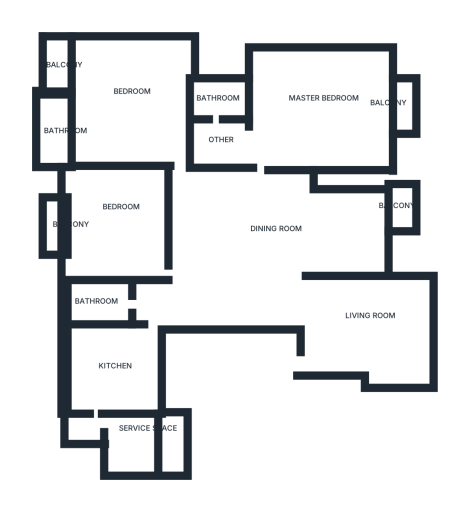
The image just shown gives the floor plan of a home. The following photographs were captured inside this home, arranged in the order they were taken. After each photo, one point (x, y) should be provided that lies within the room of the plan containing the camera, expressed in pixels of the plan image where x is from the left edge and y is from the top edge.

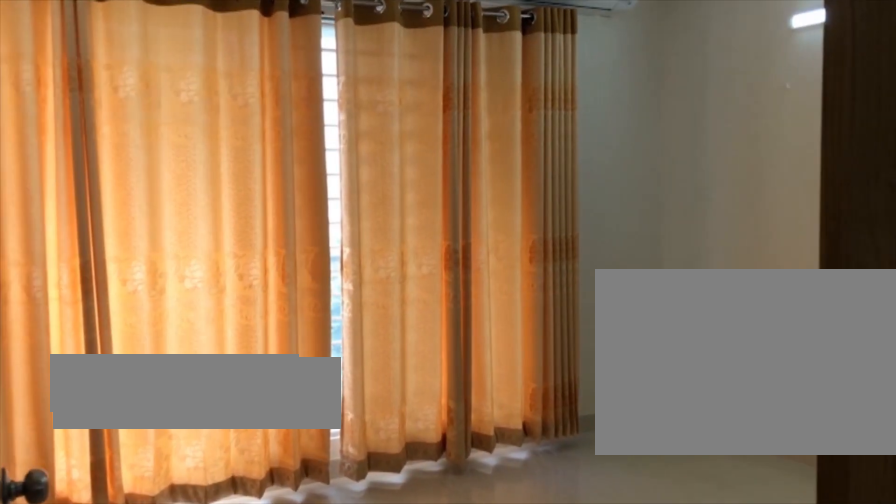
(160, 268)
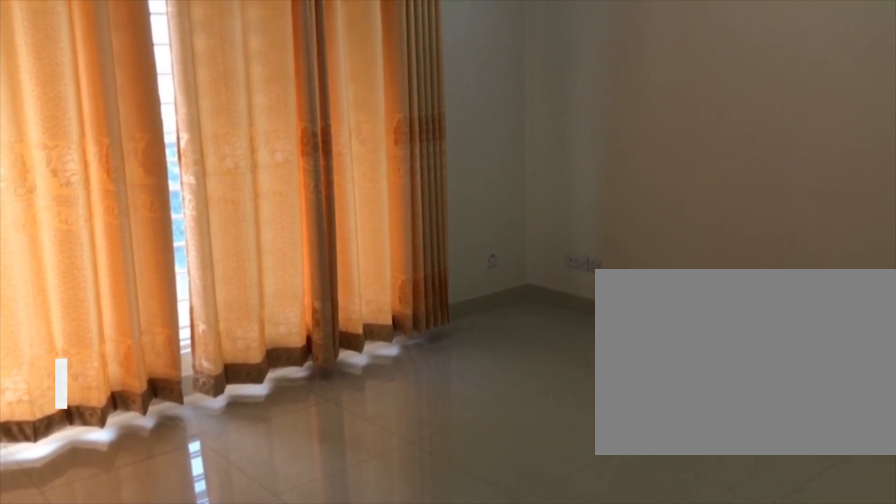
(123, 231)
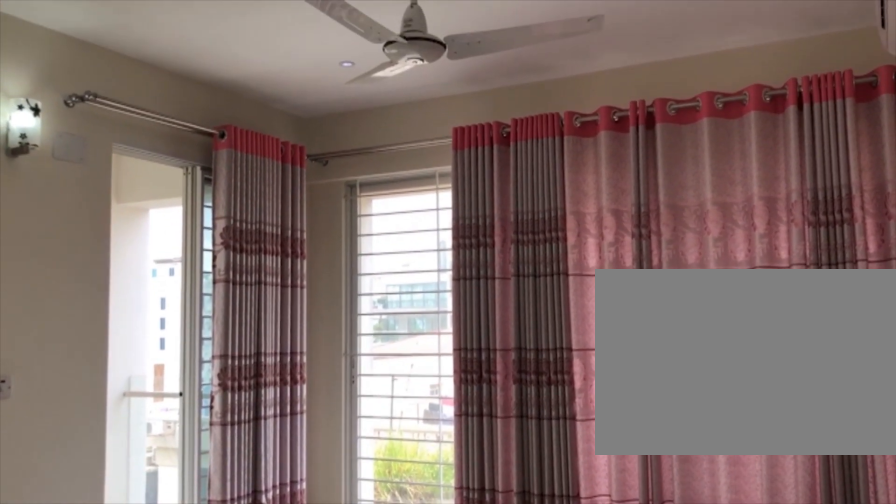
(138, 116)
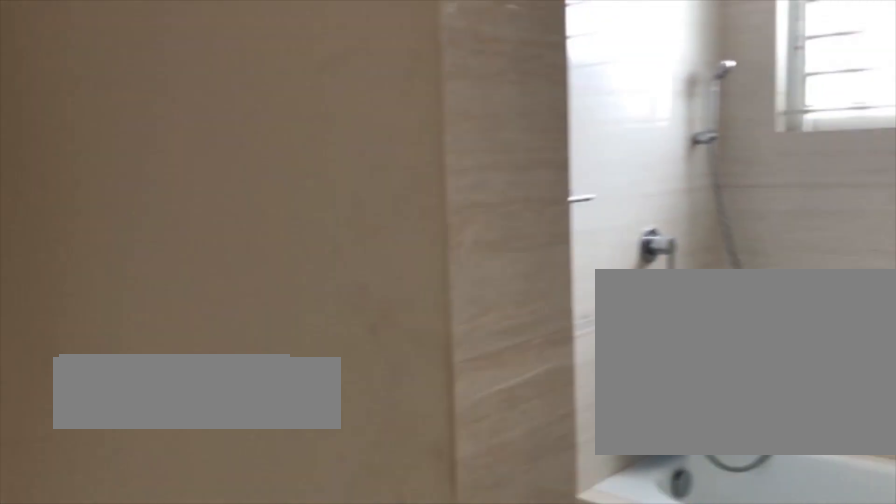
(220, 98)
